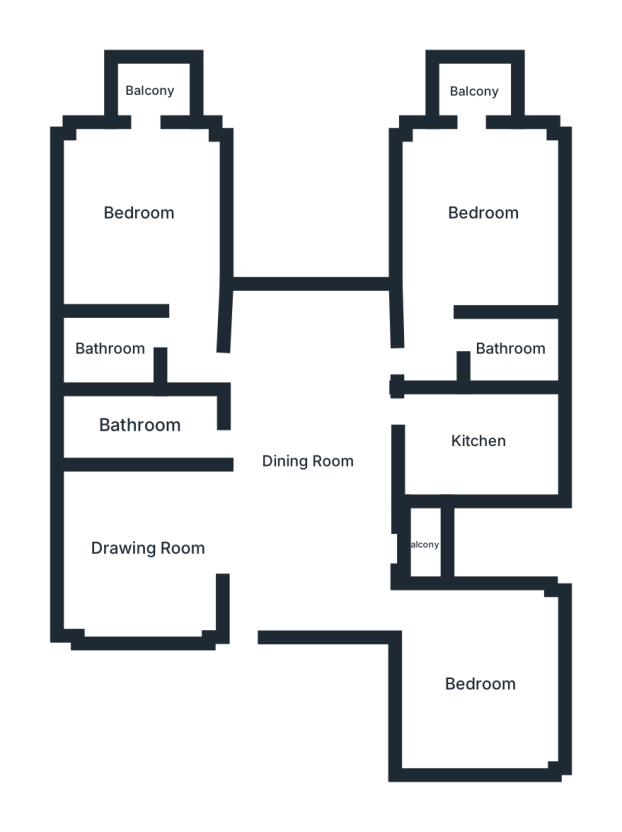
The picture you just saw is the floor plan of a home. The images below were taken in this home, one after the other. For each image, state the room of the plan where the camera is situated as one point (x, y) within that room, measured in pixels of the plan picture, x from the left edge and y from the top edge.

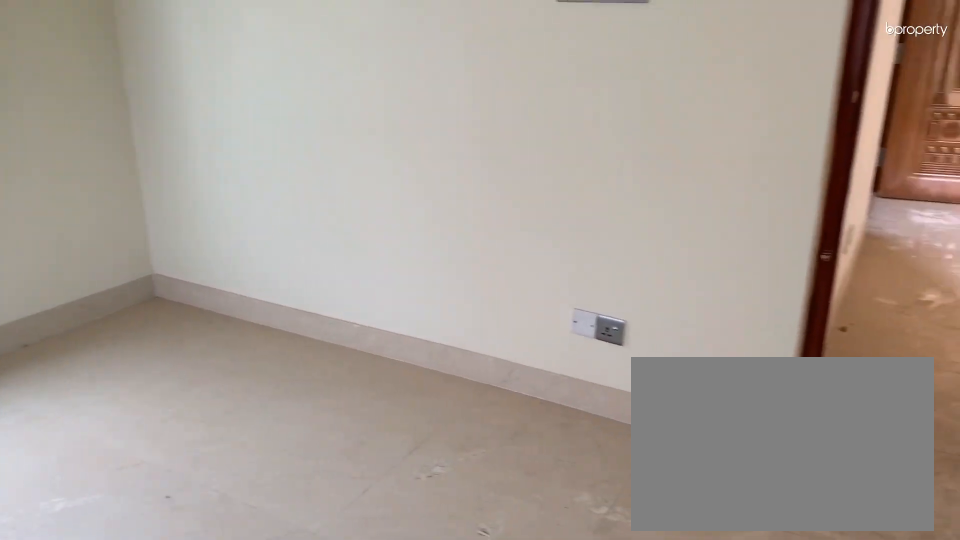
(480, 681)
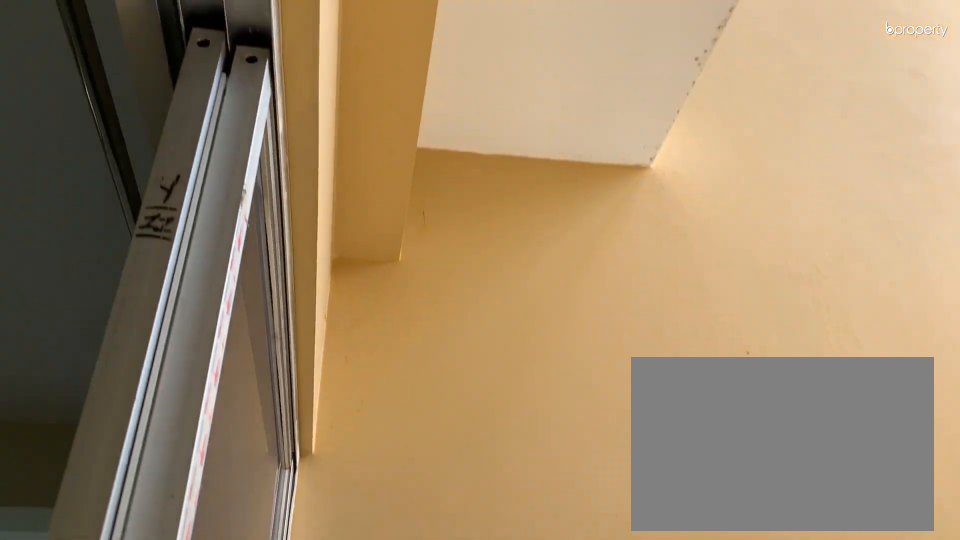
(419, 546)
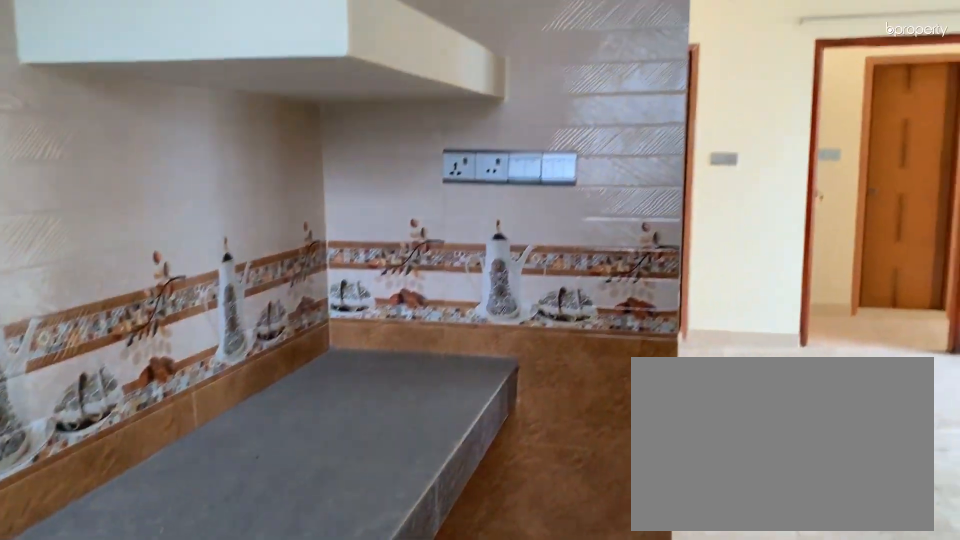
(472, 441)
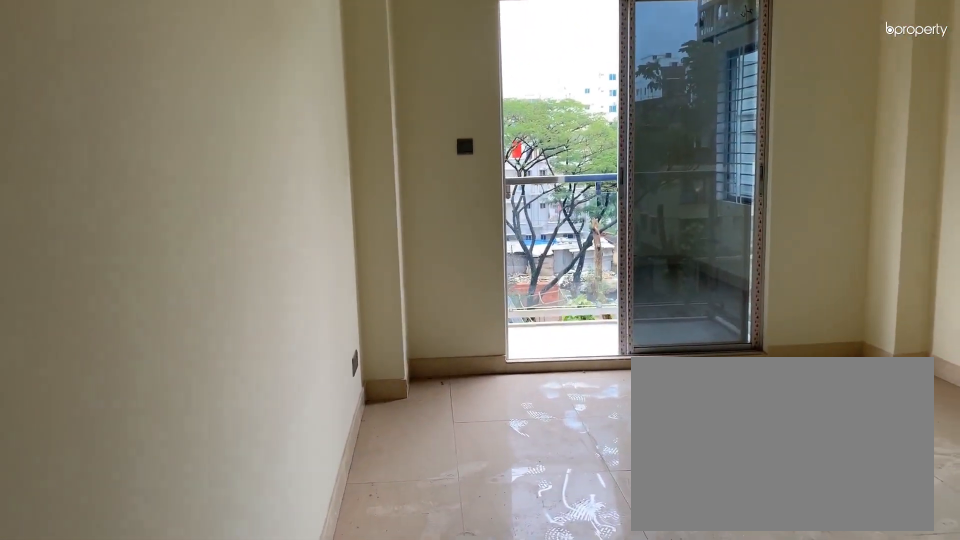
(480, 215)
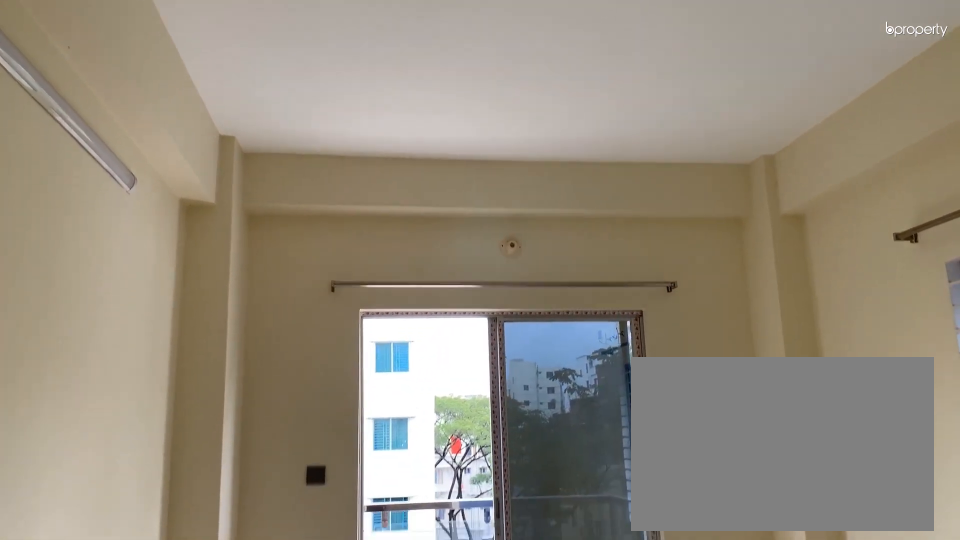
(480, 215)
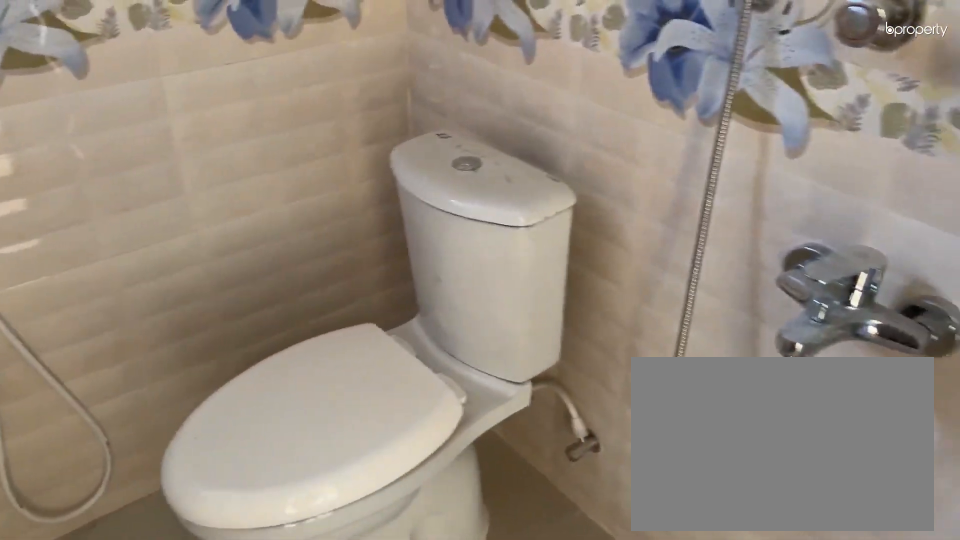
(510, 351)
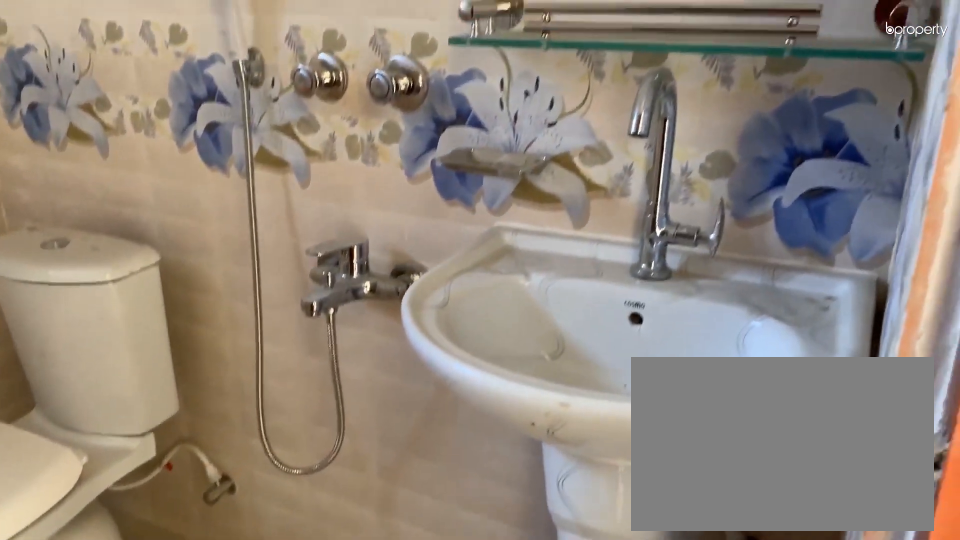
(510, 351)
